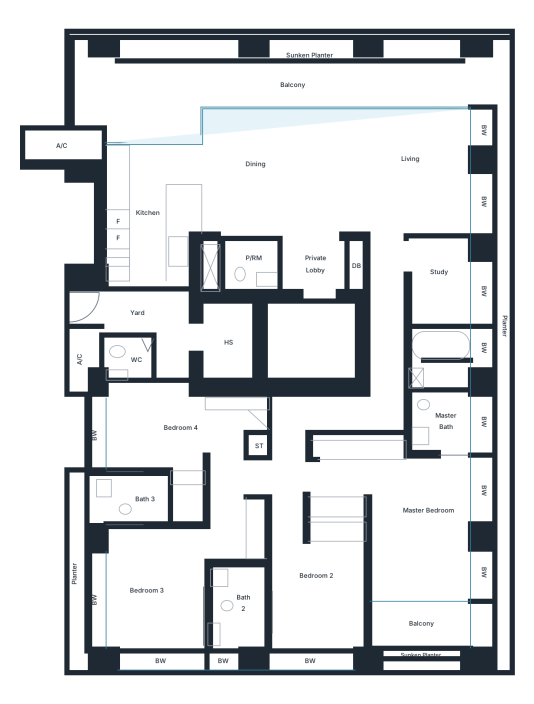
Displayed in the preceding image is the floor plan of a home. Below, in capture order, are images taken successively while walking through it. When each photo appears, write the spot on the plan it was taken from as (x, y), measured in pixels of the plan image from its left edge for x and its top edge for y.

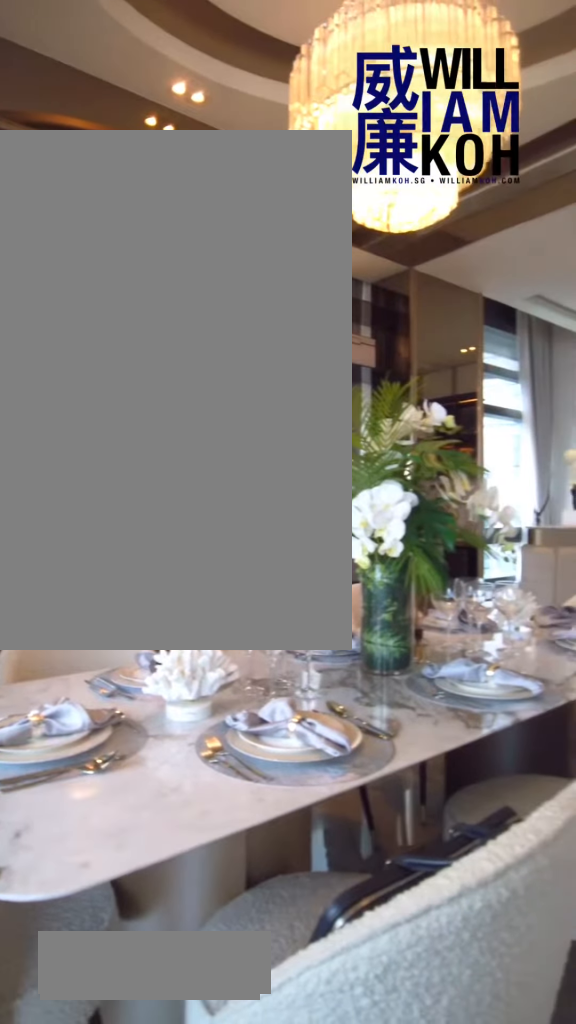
(414, 134)
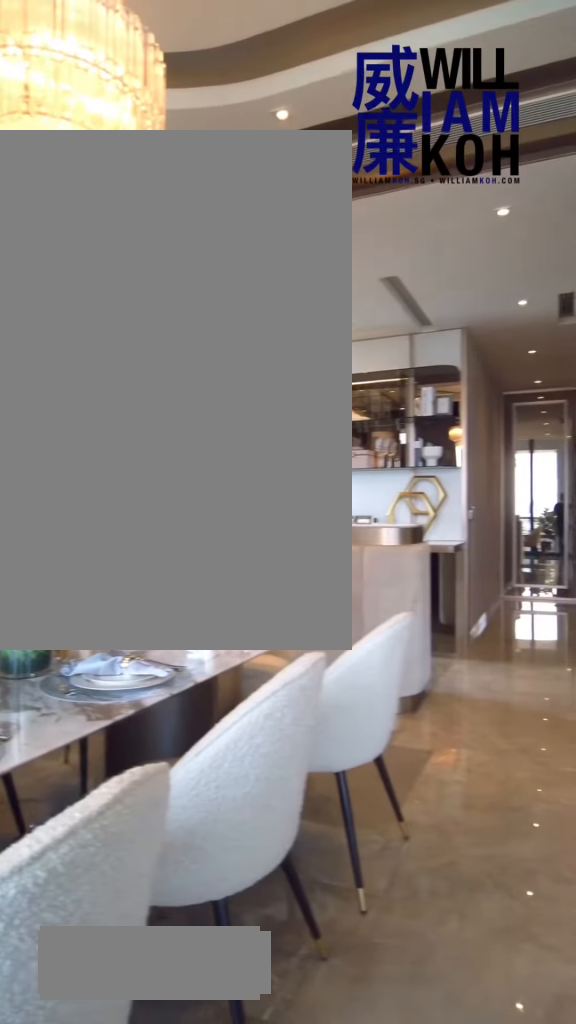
(414, 134)
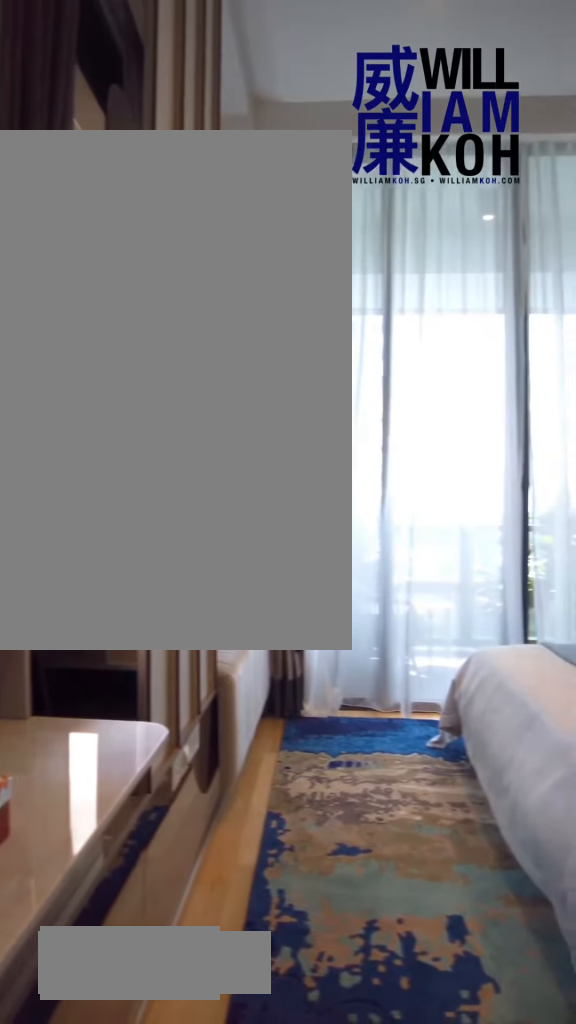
(458, 478)
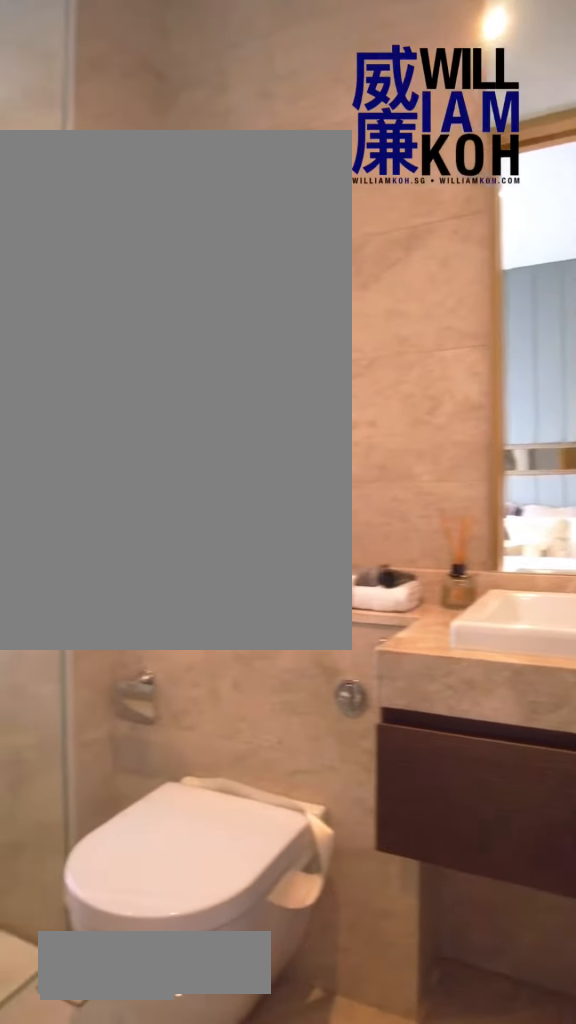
(242, 589)
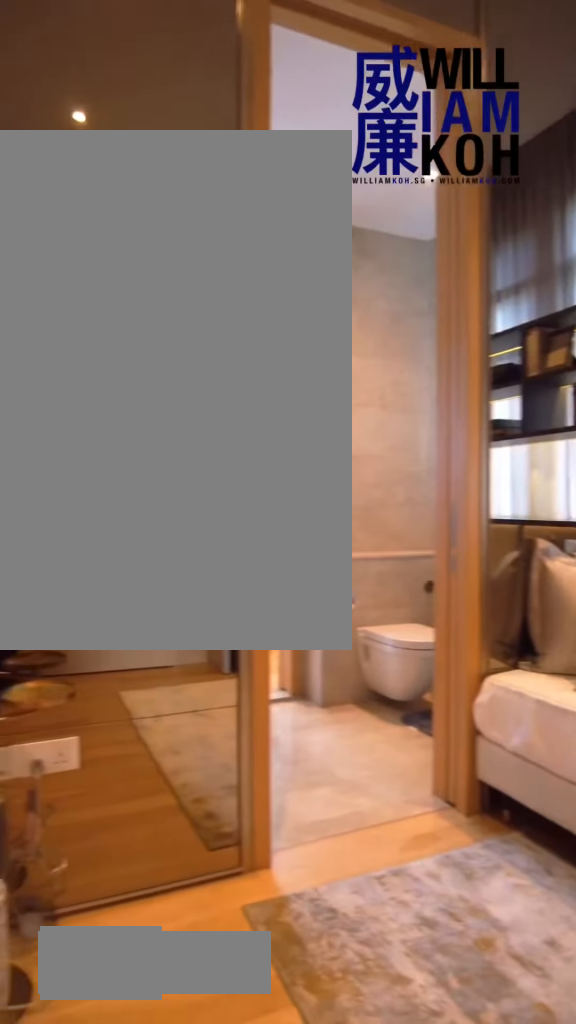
(190, 436)
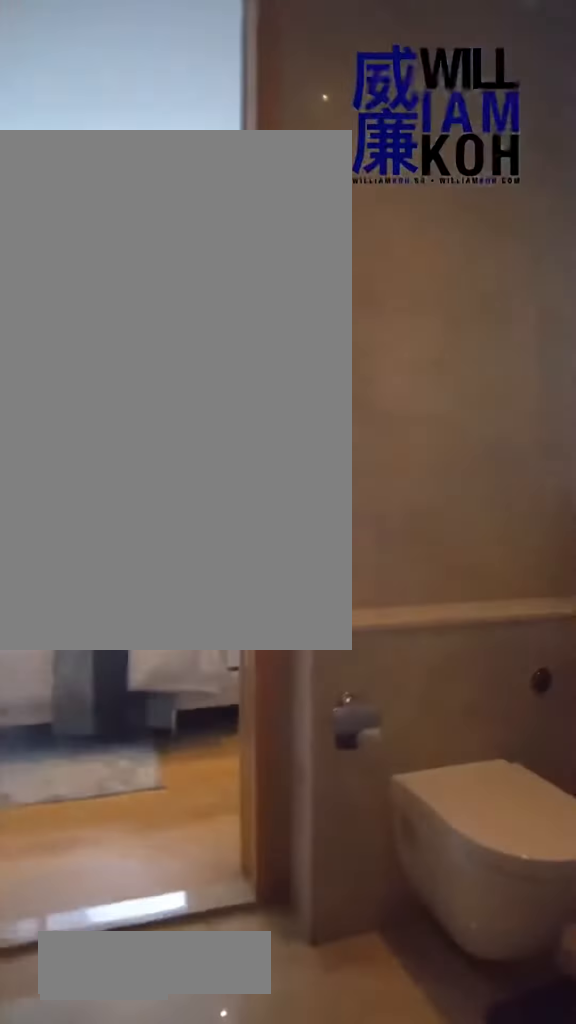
(156, 469)
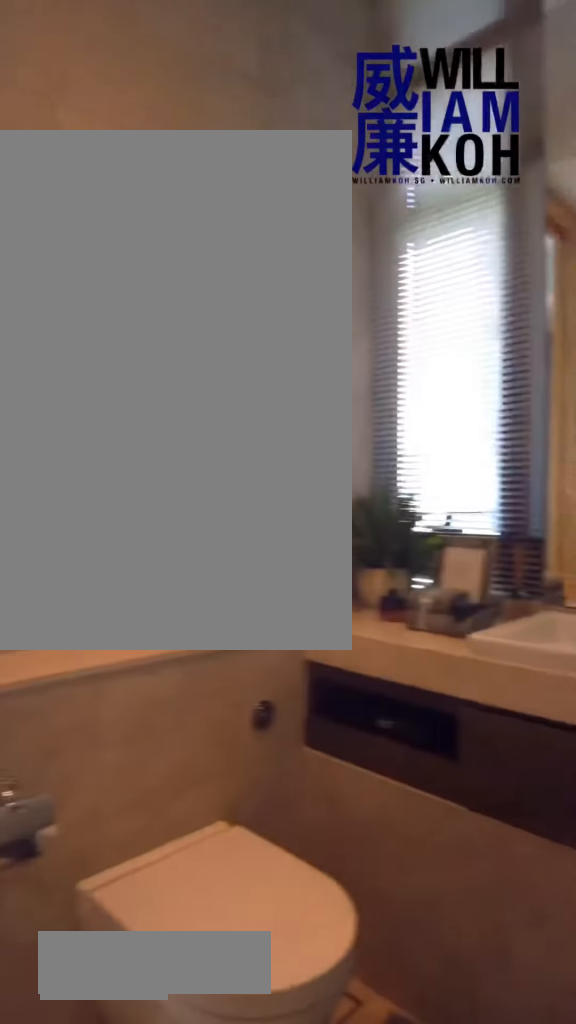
(153, 499)
